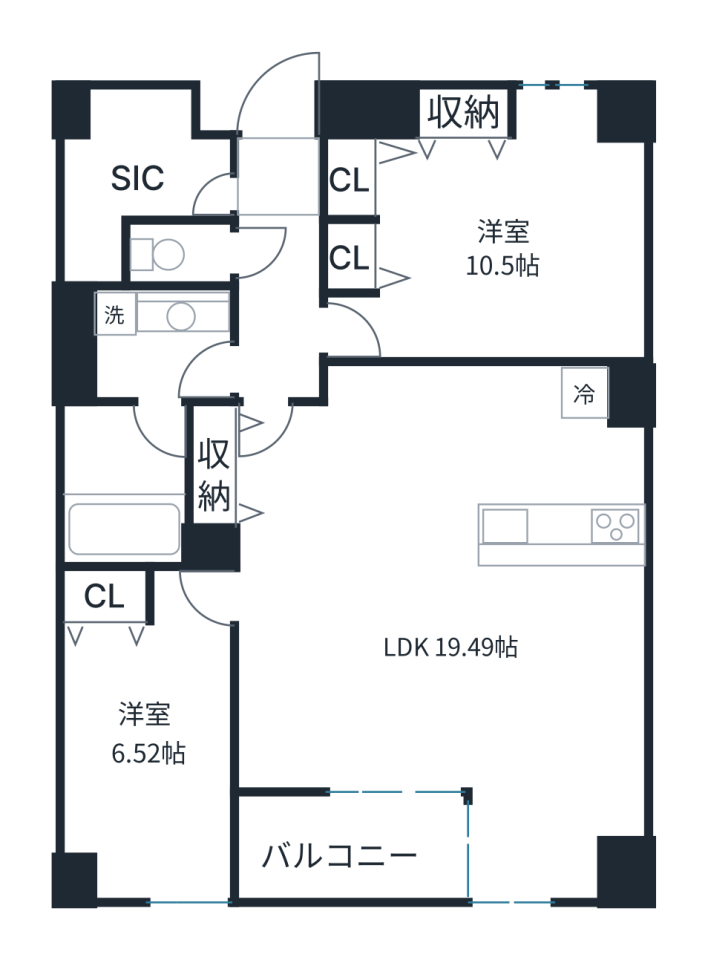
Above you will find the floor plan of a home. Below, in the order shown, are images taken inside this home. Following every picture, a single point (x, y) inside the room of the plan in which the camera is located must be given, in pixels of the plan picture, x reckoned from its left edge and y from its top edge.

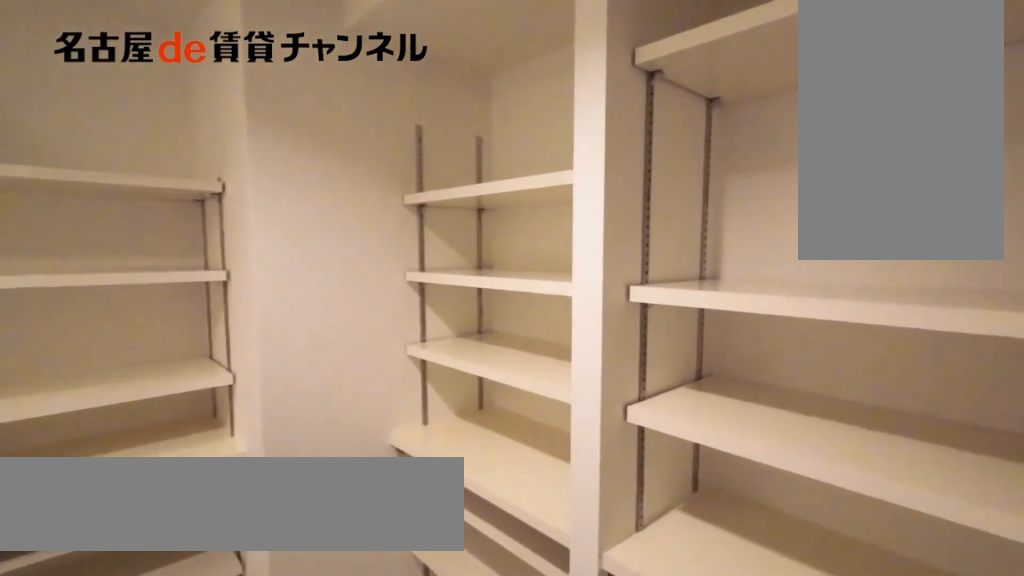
(143, 172)
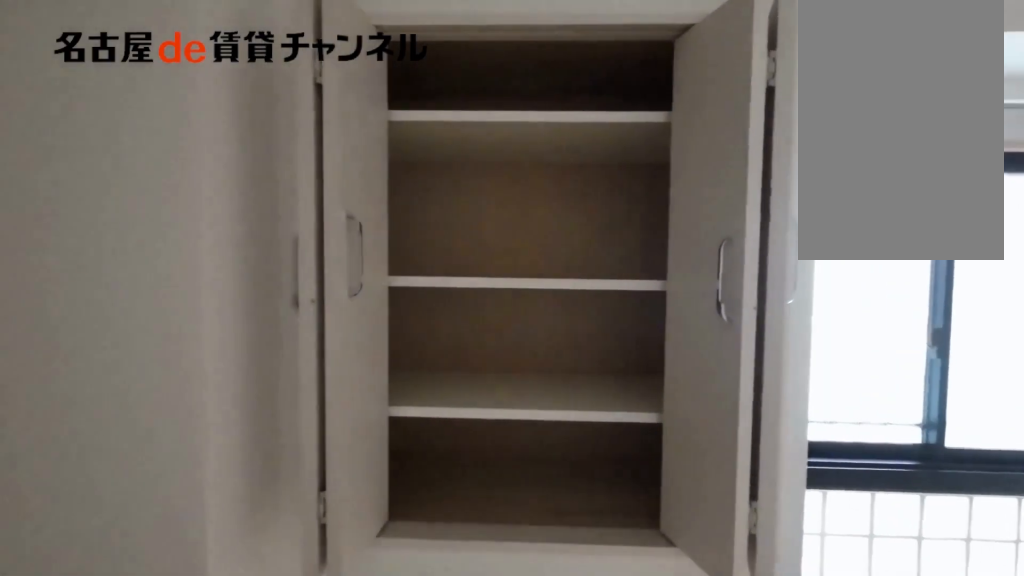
(481, 223)
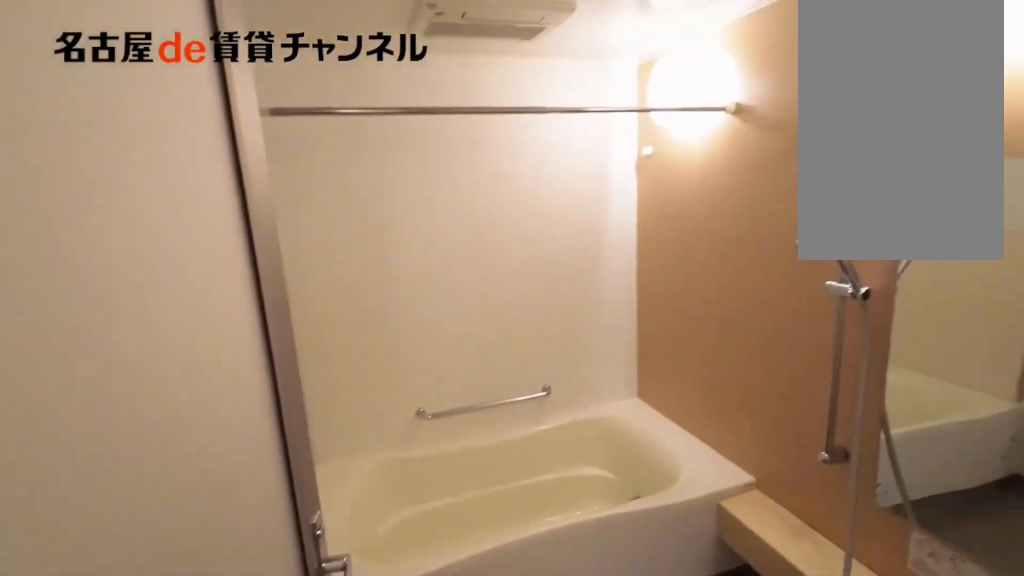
(156, 343)
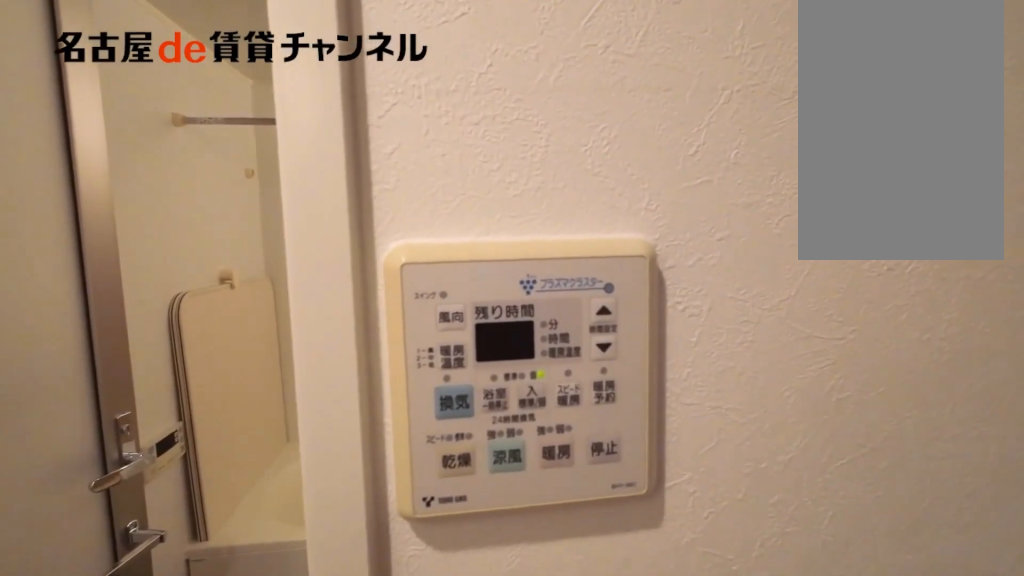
(156, 343)
